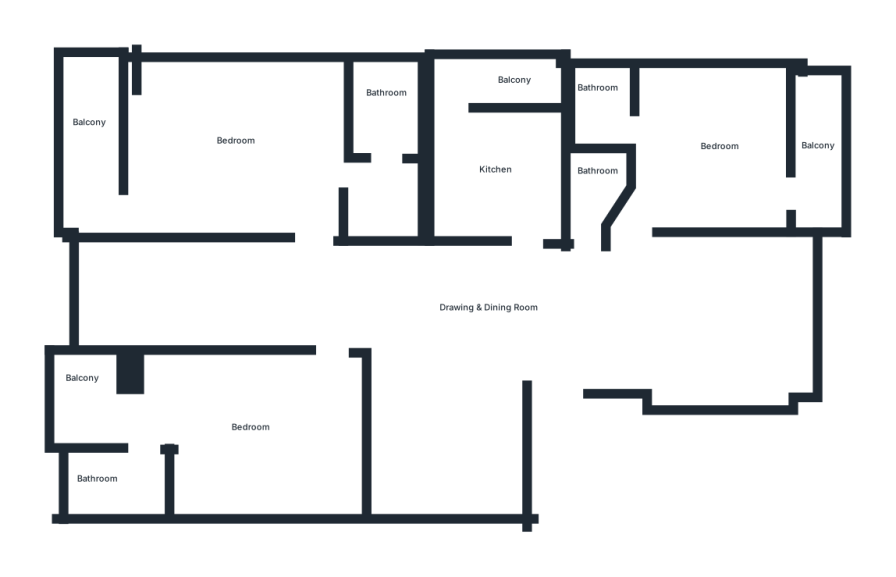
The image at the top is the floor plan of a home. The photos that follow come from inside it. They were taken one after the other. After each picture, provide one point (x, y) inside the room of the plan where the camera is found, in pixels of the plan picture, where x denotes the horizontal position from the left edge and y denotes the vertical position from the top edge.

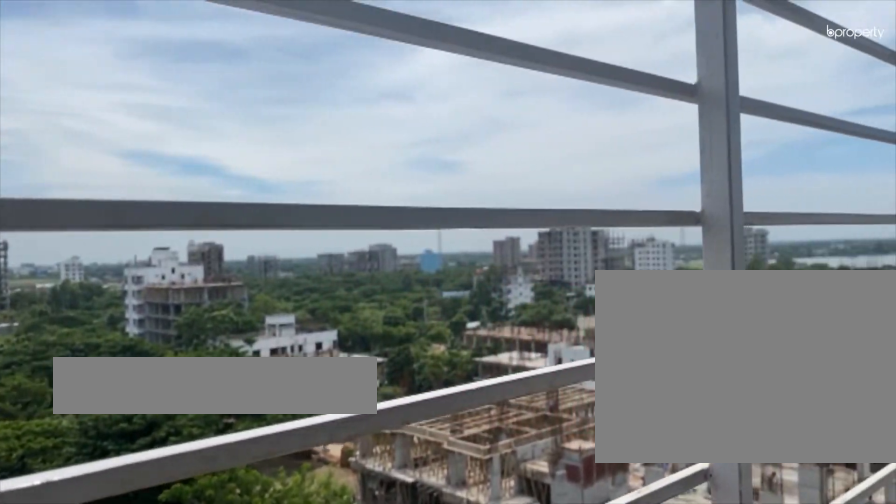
(101, 126)
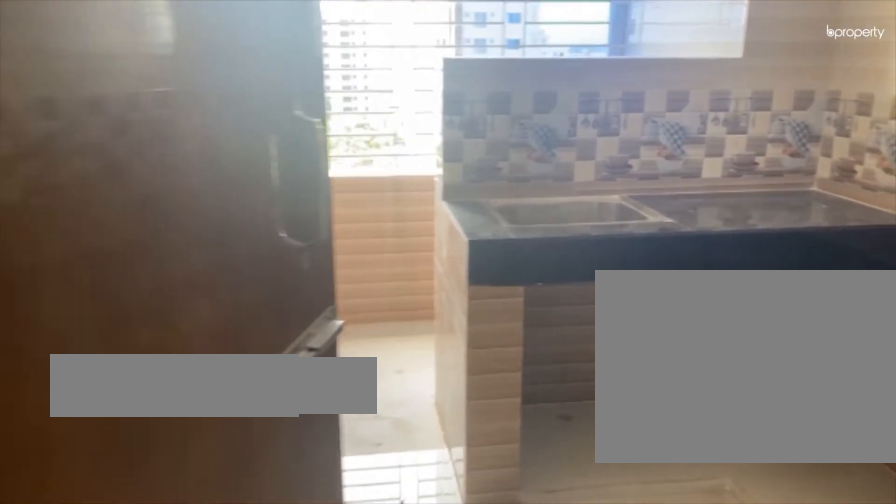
(505, 174)
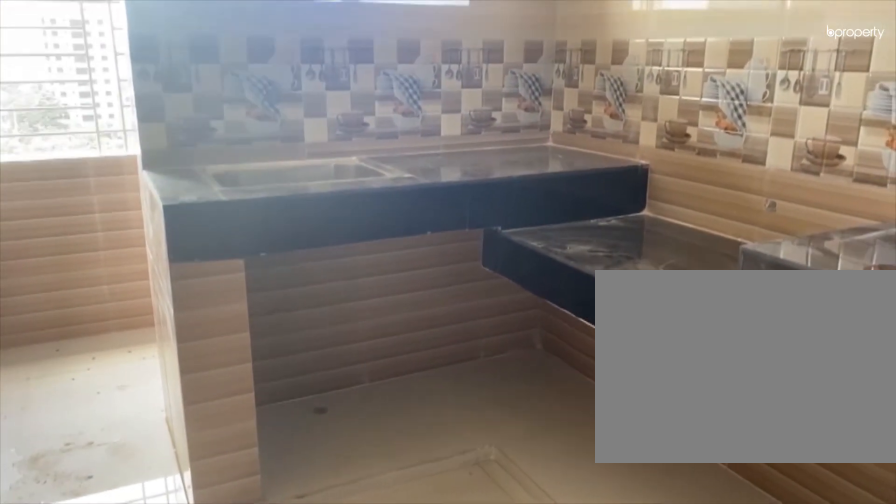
(505, 174)
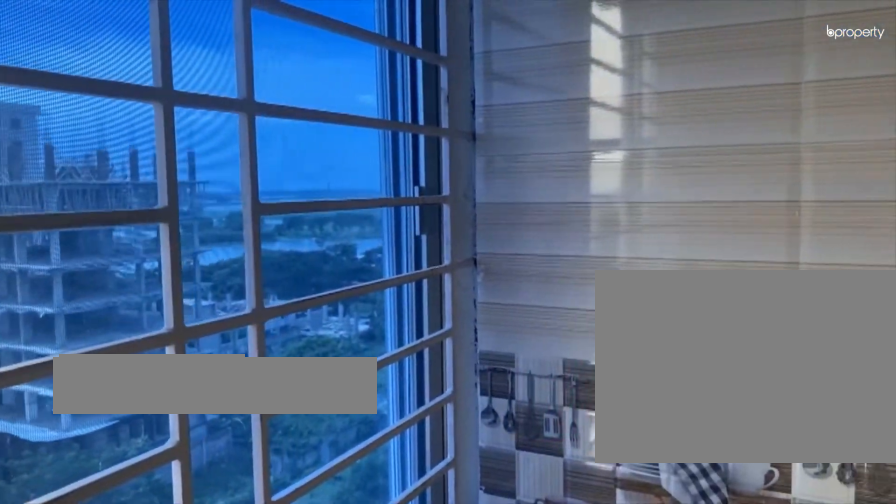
(510, 76)
